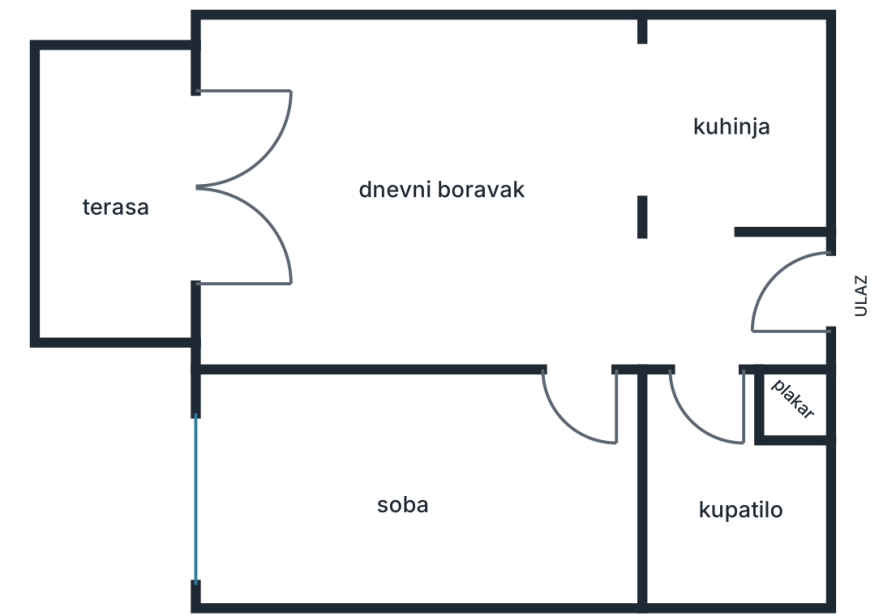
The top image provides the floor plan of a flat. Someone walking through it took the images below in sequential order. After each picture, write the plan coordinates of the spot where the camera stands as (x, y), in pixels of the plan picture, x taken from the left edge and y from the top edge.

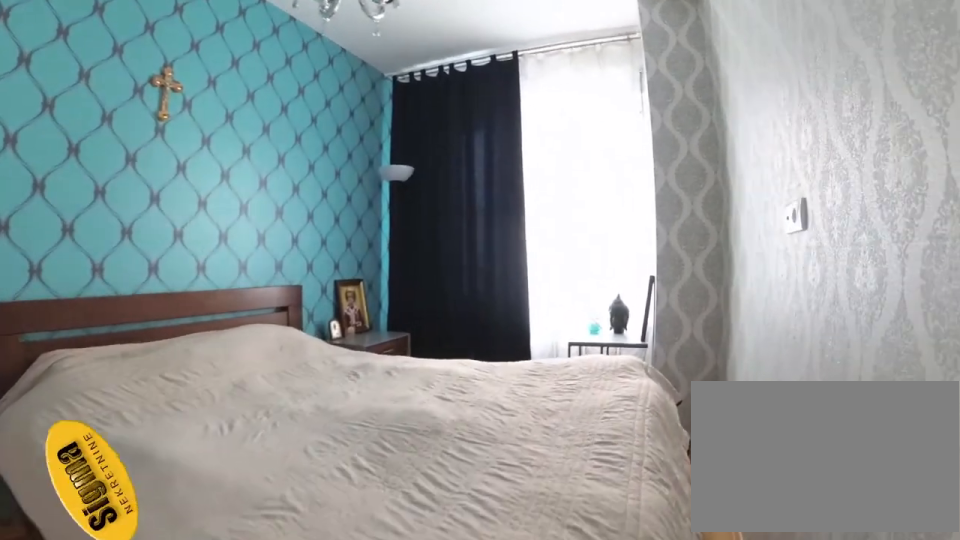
(539, 396)
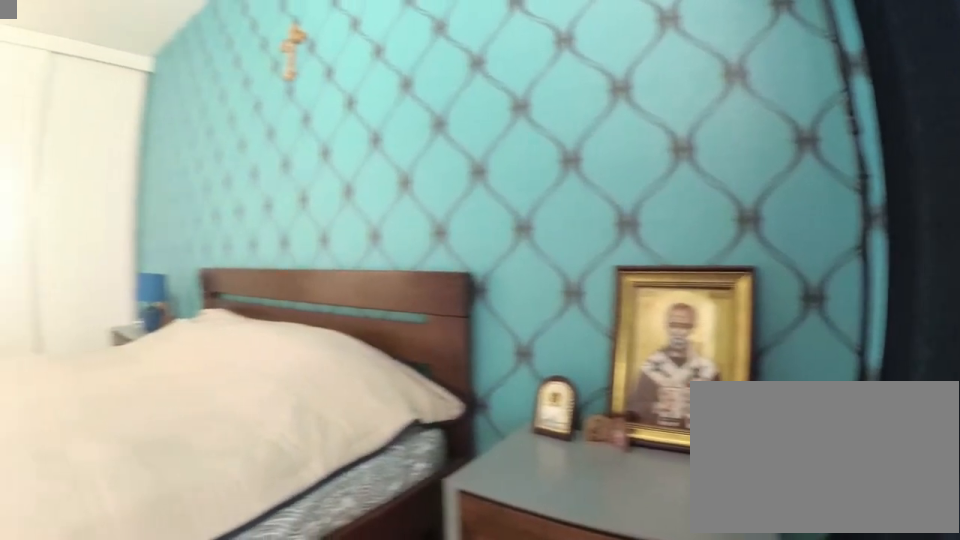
(241, 487)
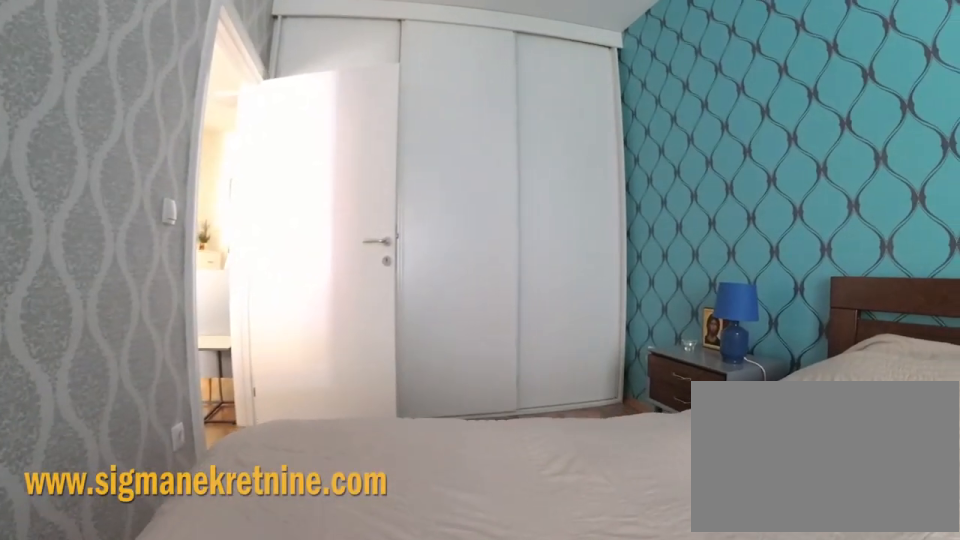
(366, 406)
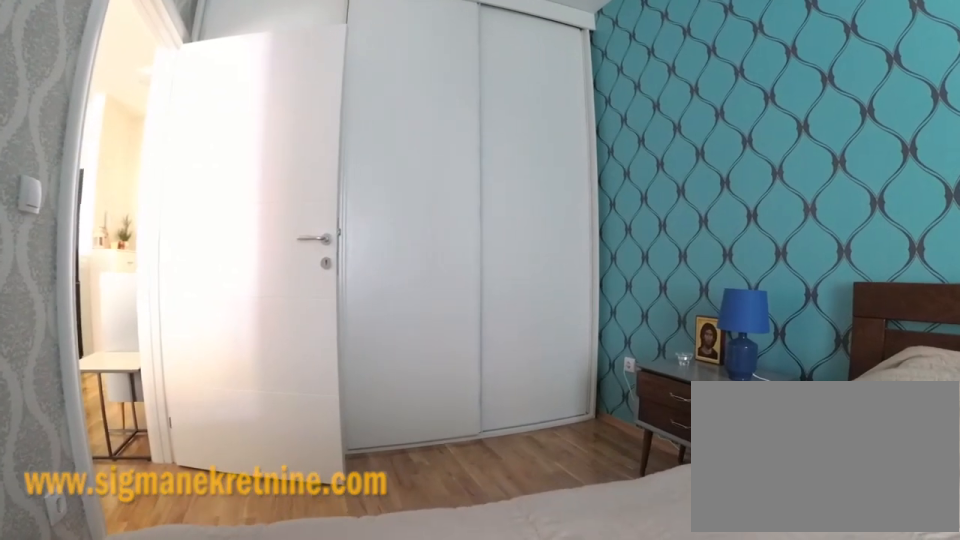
(396, 405)
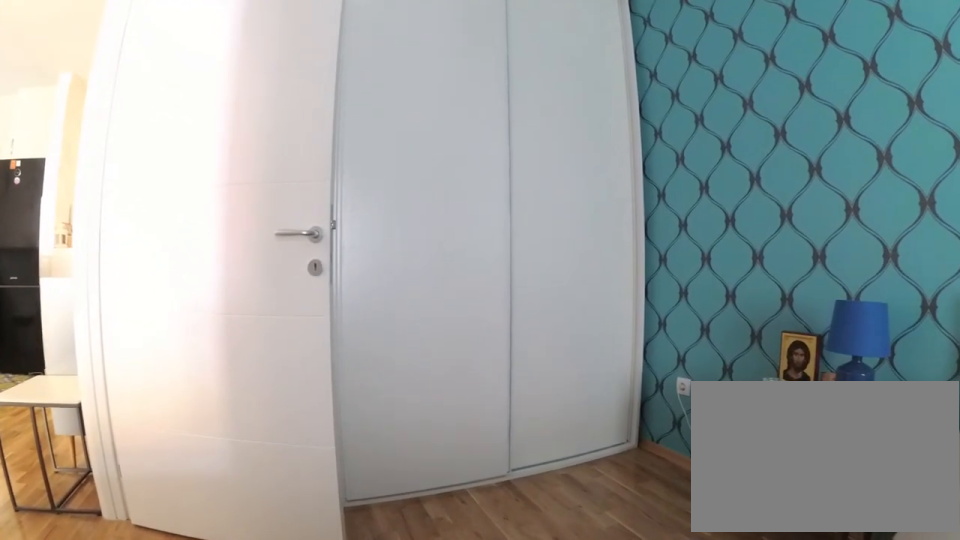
(438, 406)
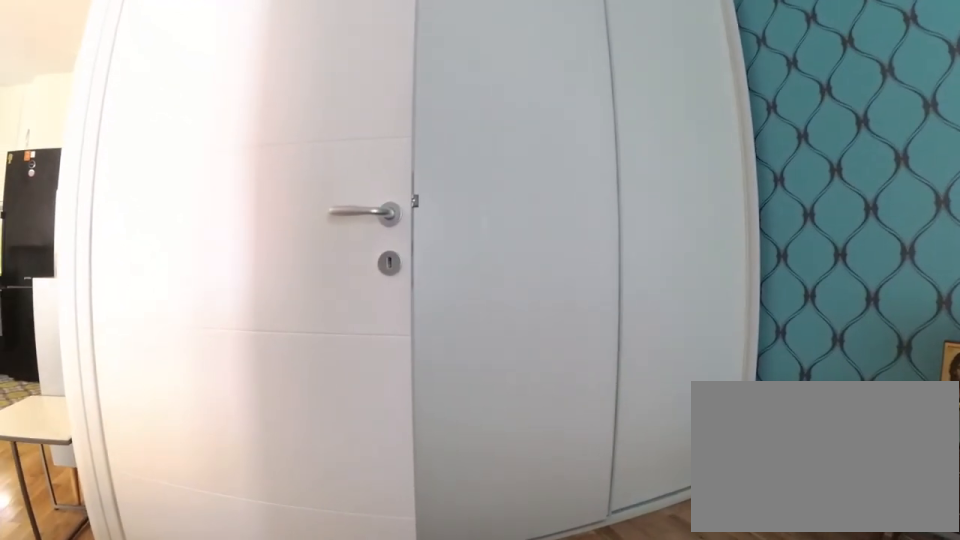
(469, 407)
